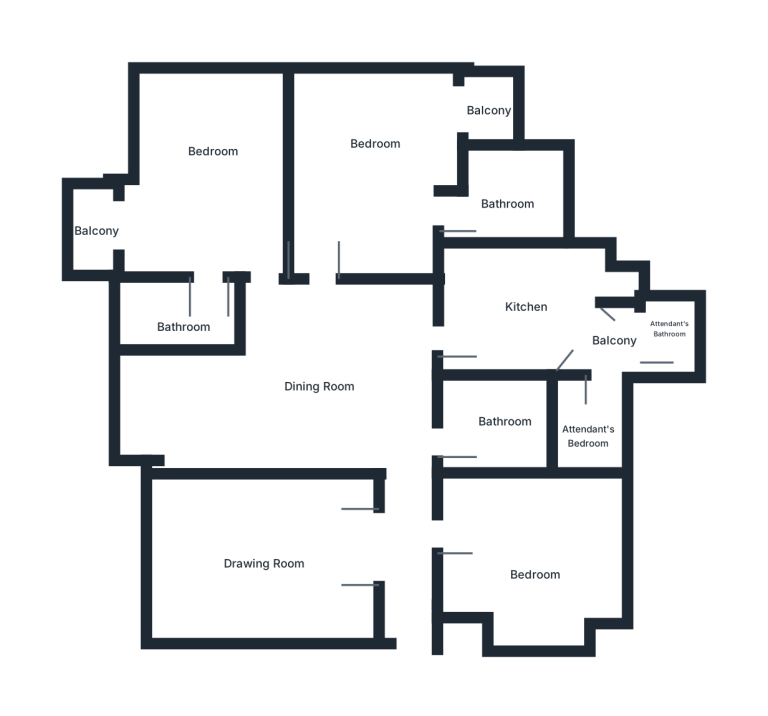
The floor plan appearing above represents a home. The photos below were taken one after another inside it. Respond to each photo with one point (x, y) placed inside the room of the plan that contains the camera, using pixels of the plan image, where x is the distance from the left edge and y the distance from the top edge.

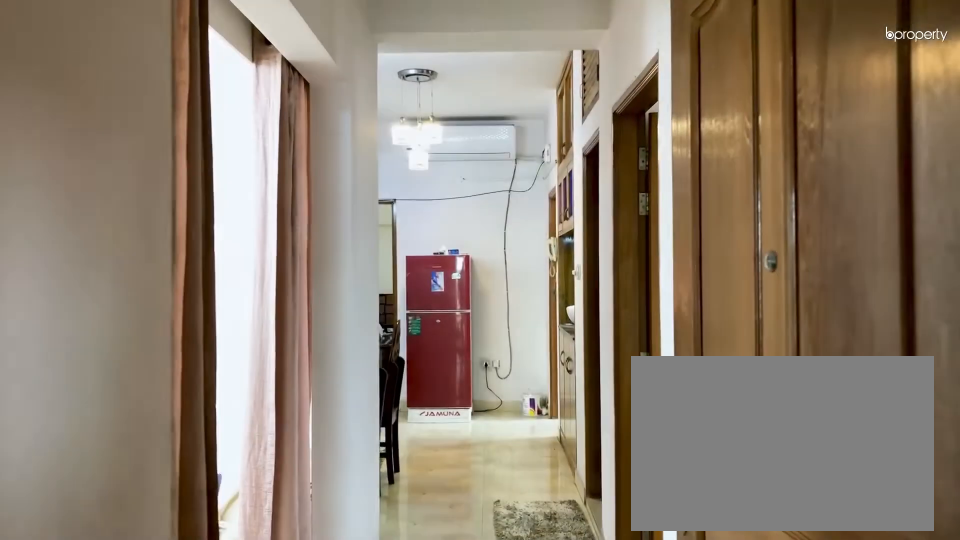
(414, 609)
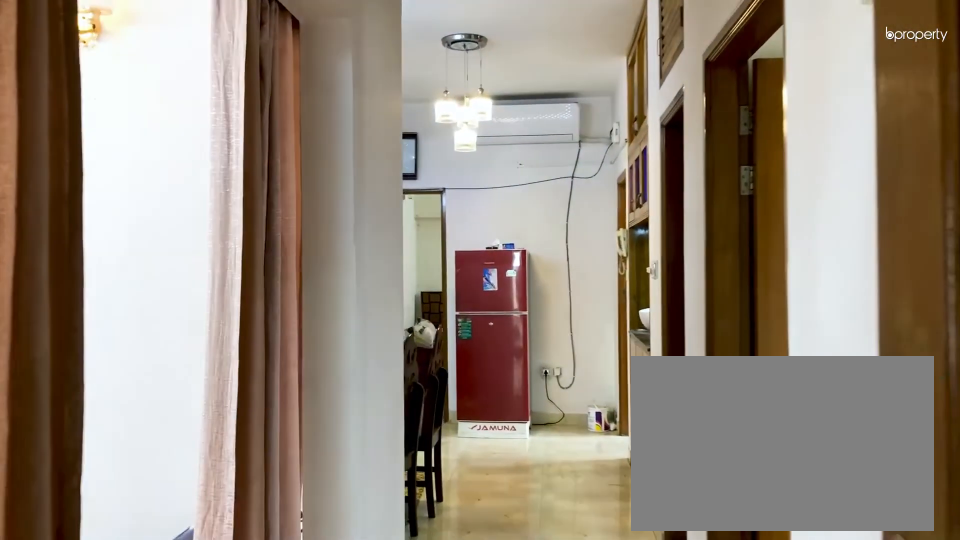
(414, 609)
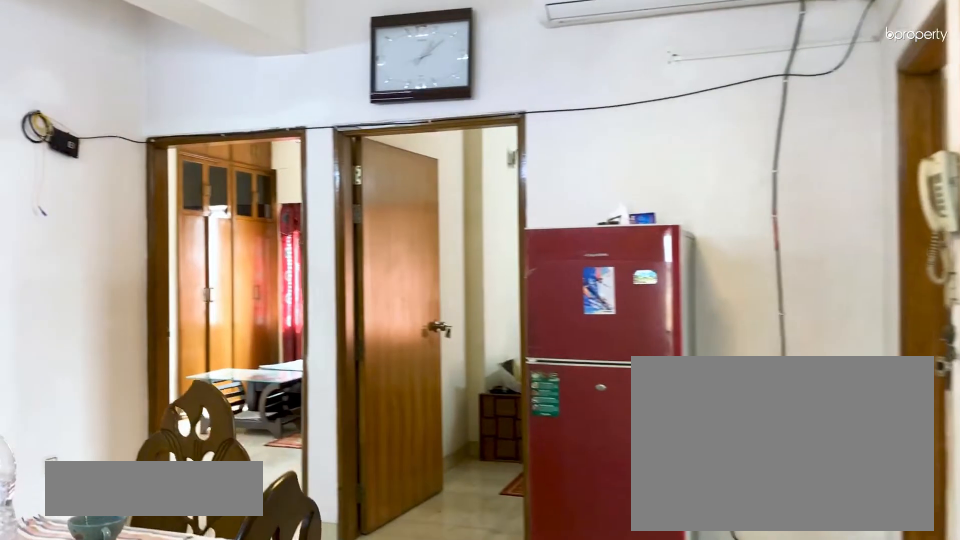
(317, 392)
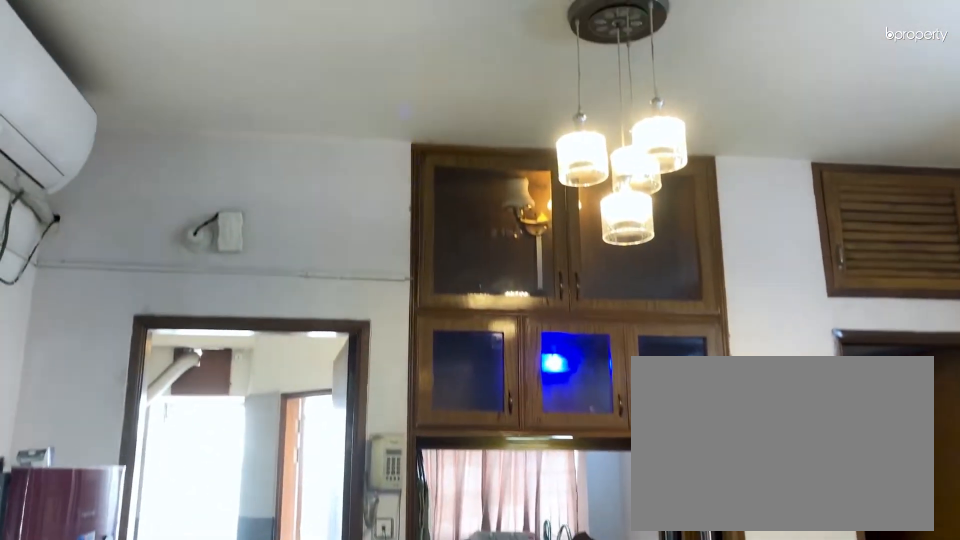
(316, 392)
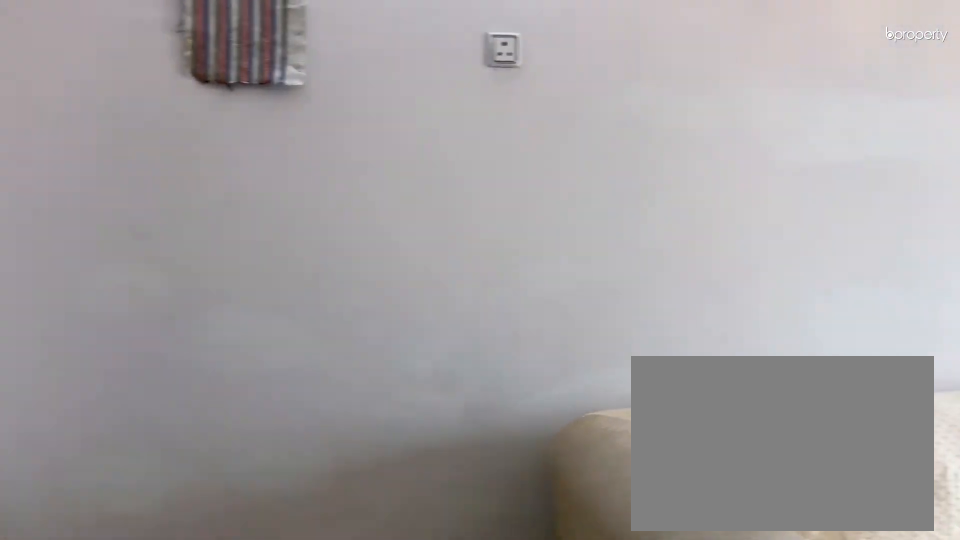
(254, 581)
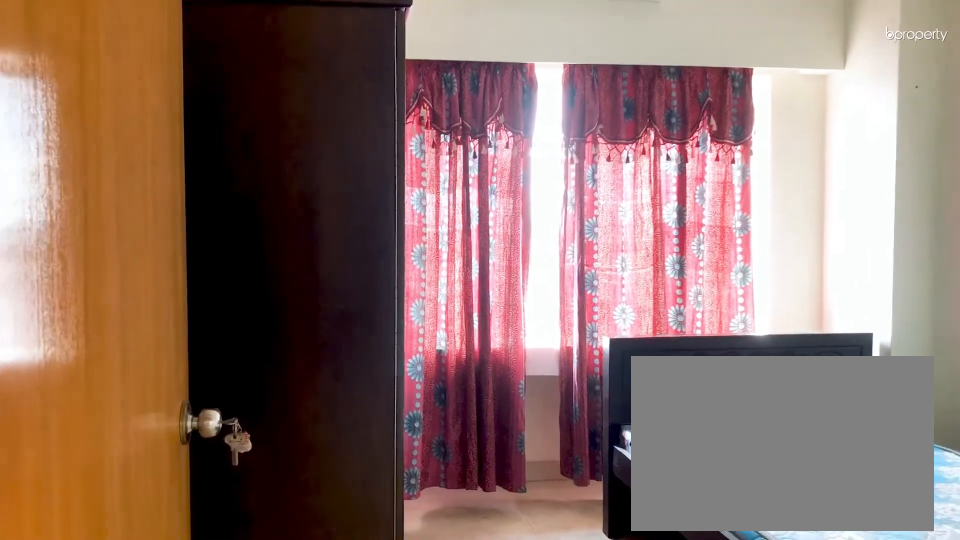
(476, 546)
